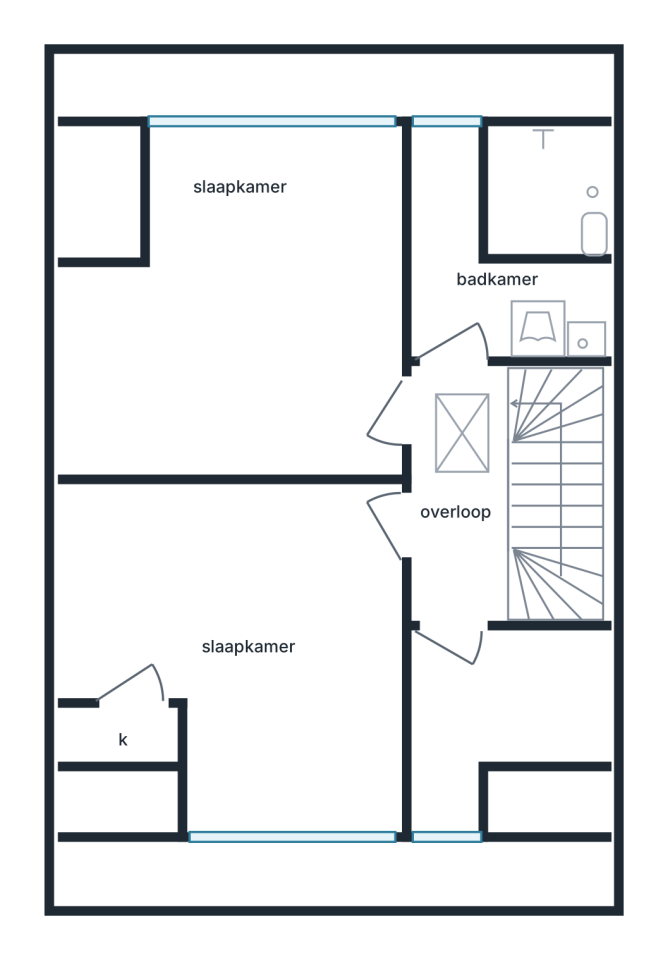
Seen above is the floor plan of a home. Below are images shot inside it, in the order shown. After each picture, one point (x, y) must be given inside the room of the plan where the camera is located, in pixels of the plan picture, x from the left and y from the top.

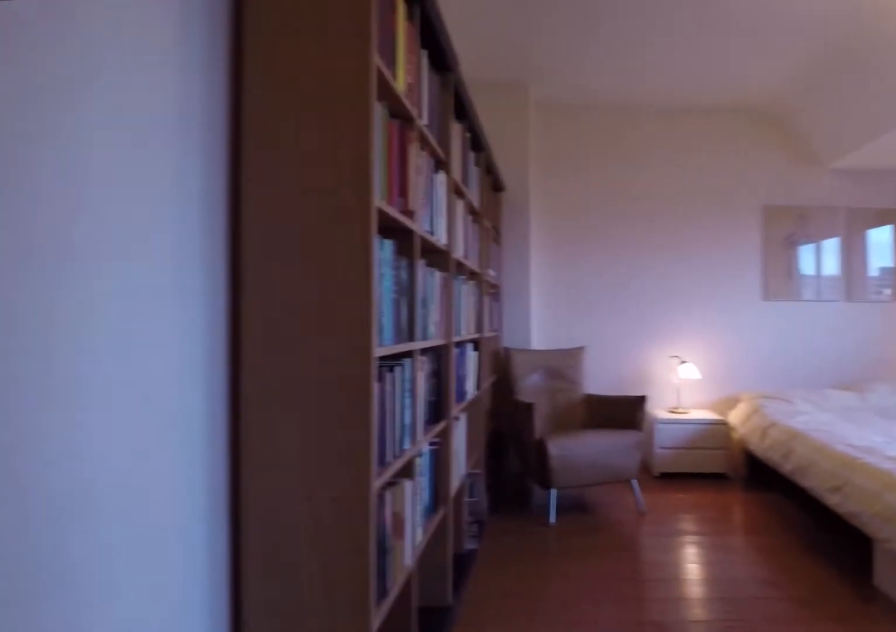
(234, 315)
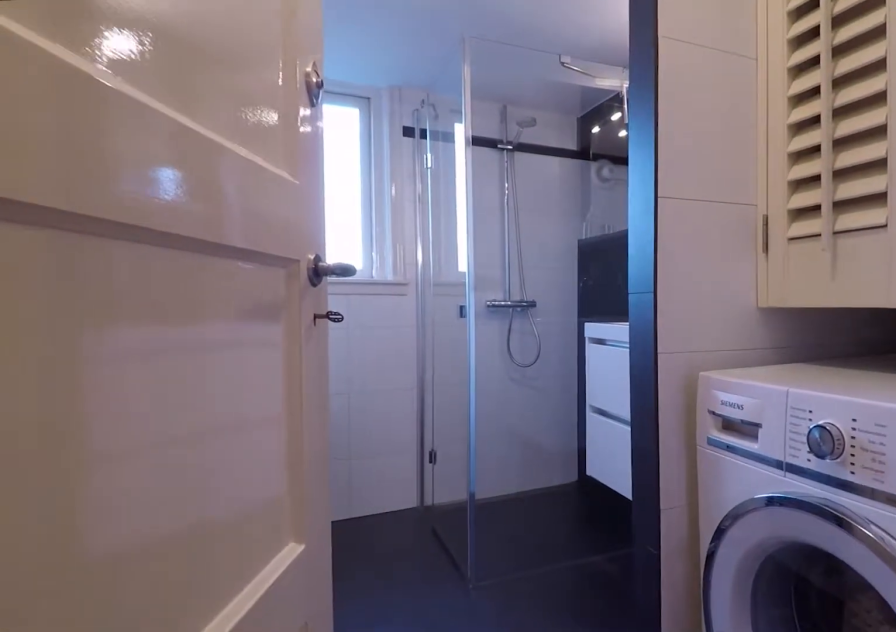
(487, 273)
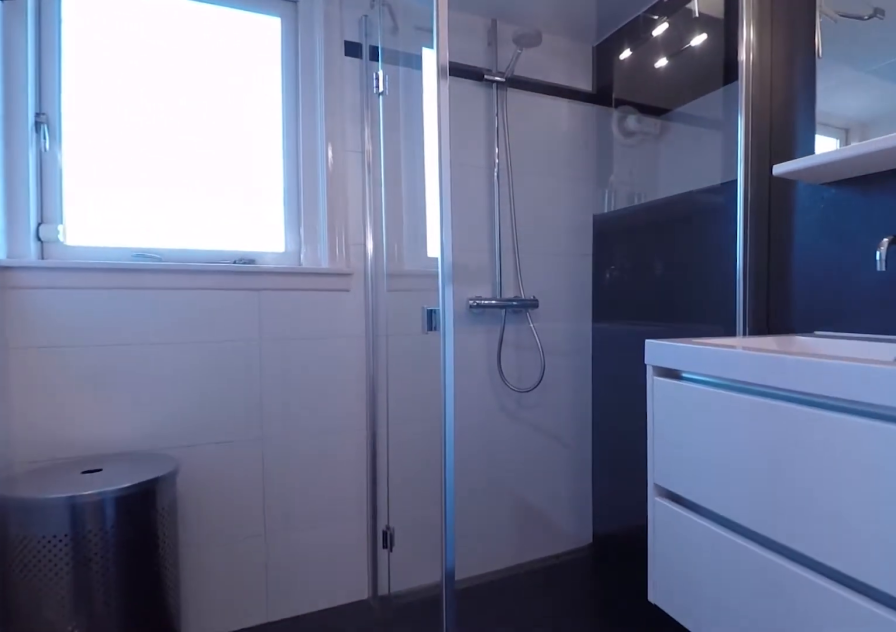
(487, 273)
